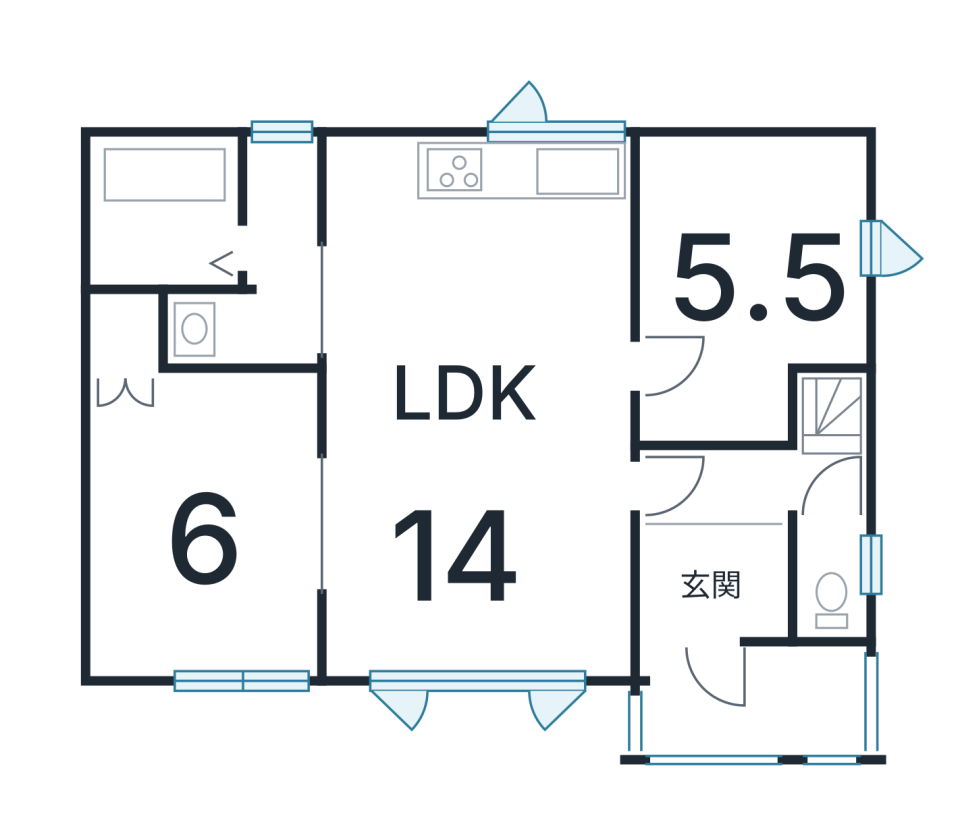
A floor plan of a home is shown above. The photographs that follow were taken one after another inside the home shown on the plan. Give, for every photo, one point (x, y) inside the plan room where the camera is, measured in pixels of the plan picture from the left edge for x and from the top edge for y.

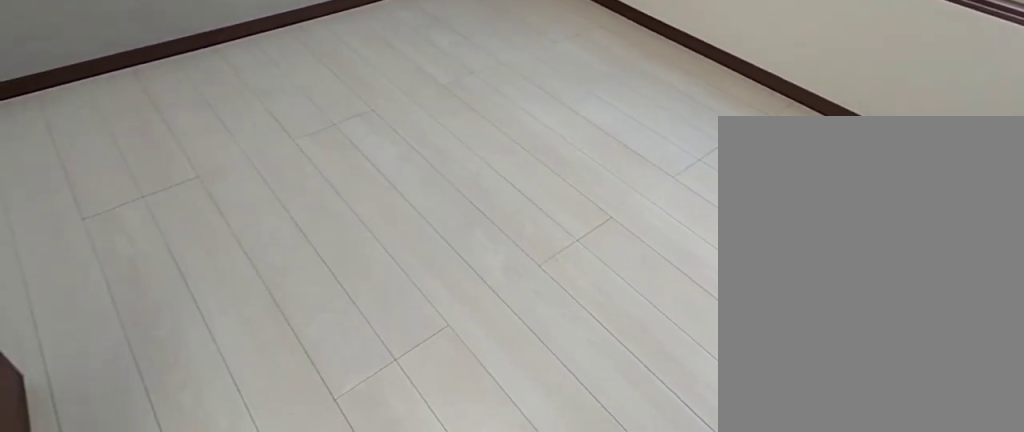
(758, 249)
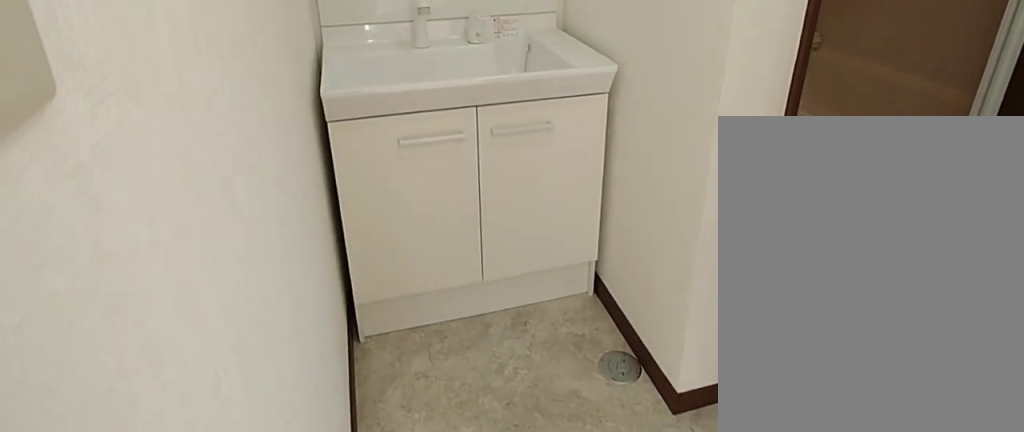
(284, 284)
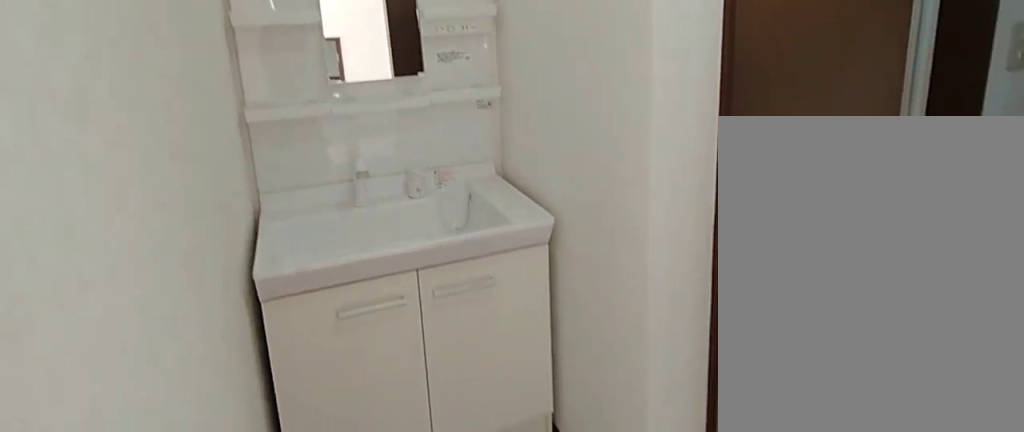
(284, 284)
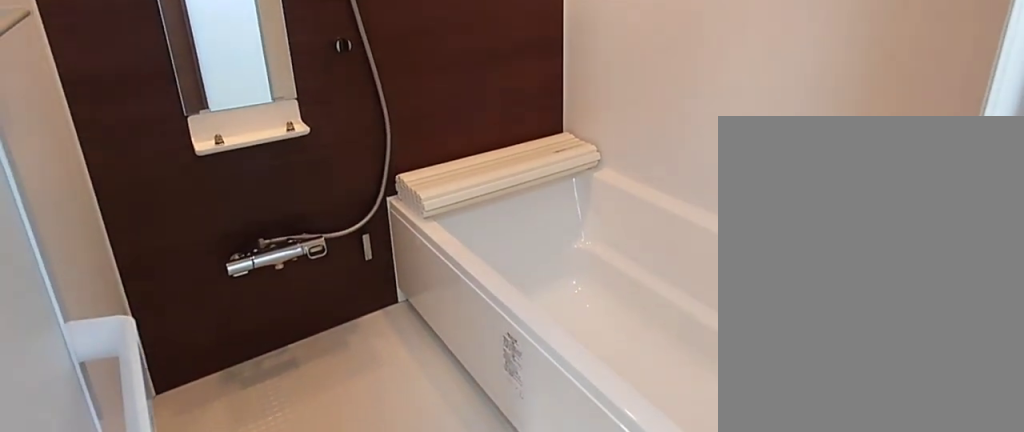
(160, 246)
